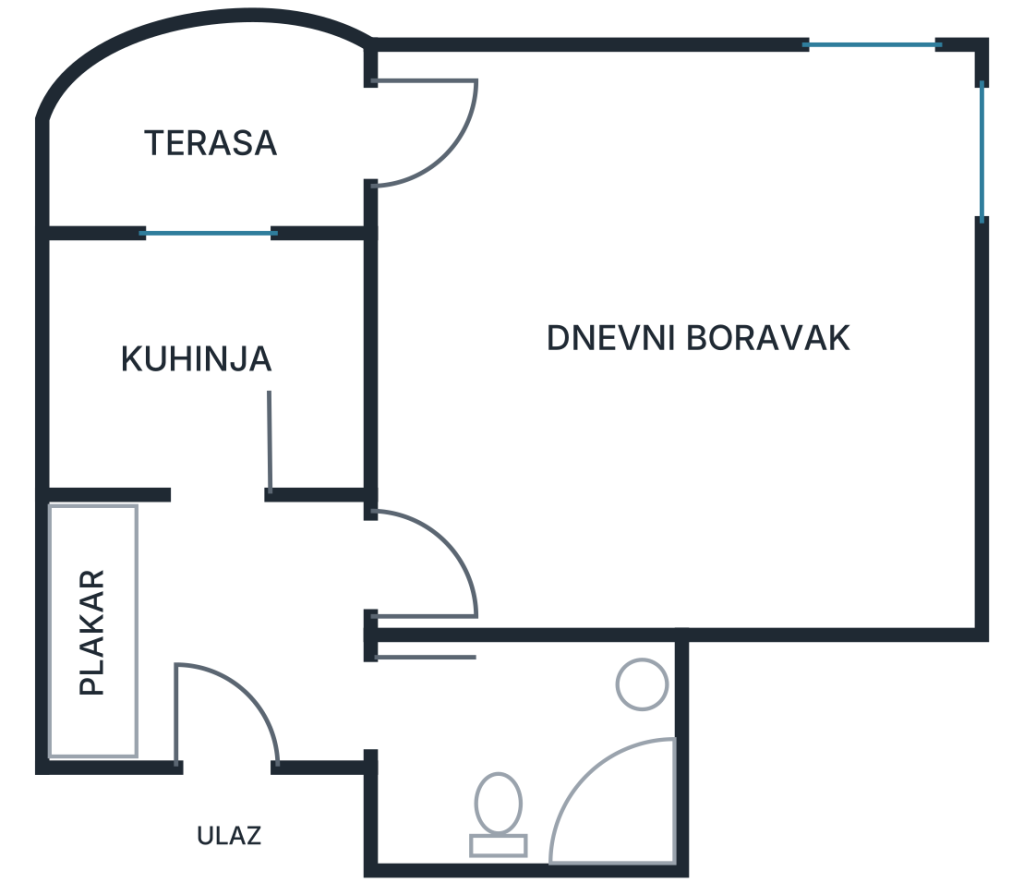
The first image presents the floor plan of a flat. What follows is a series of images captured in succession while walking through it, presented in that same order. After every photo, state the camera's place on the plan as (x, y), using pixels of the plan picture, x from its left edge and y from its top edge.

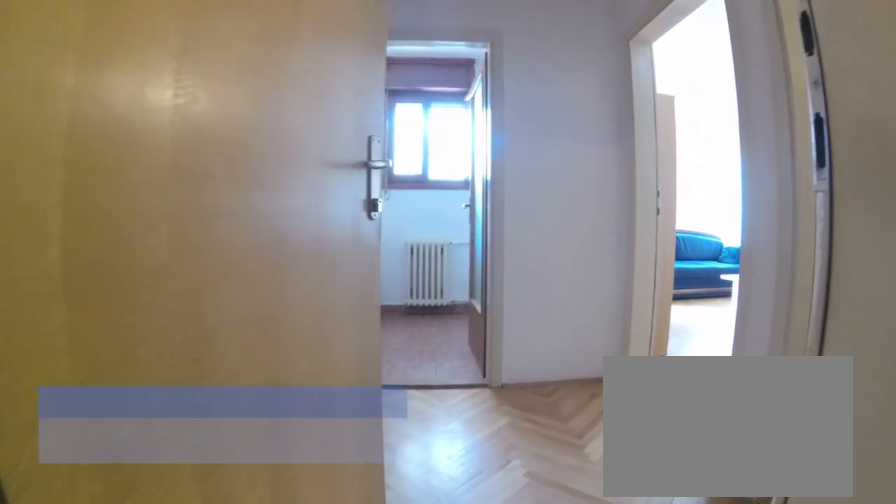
(234, 775)
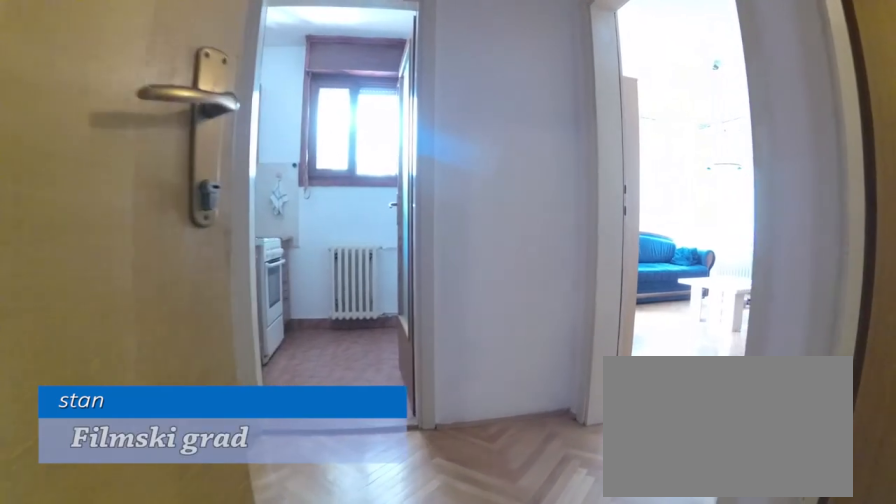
(239, 741)
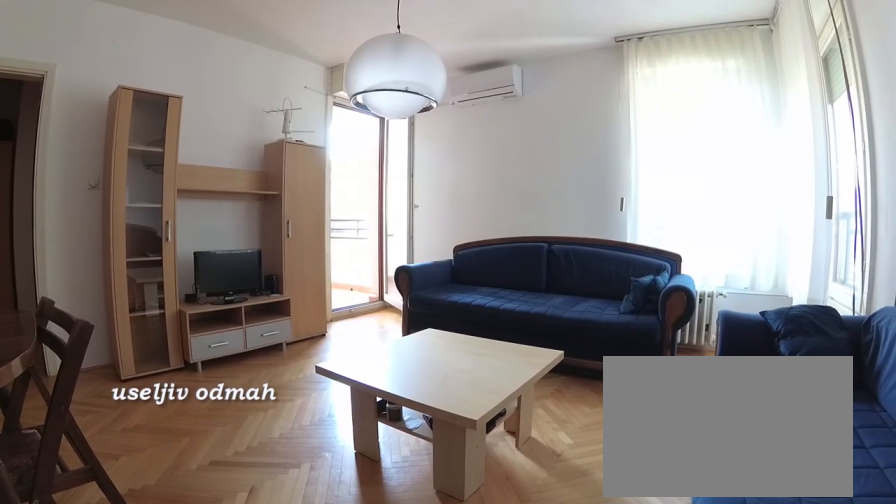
(859, 565)
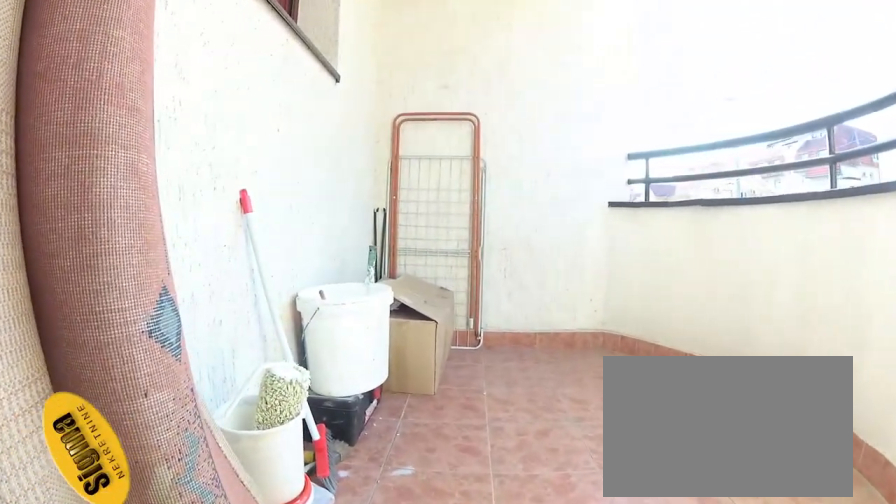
(415, 151)
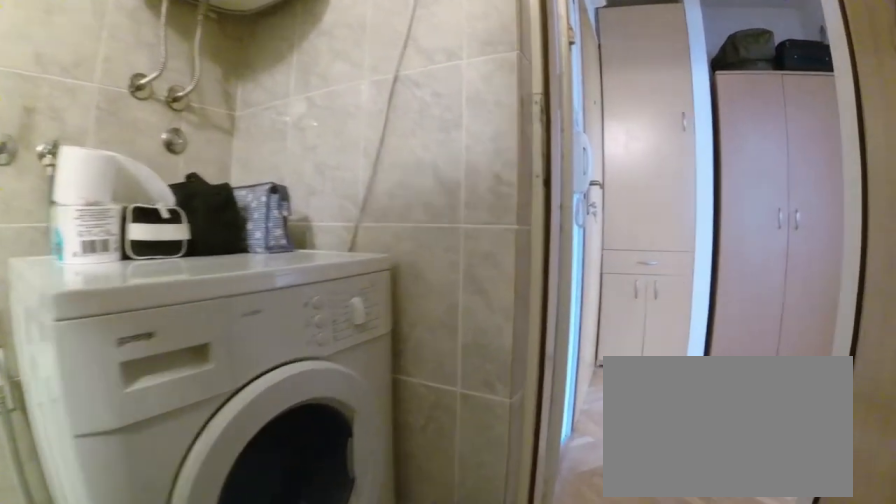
(551, 688)
